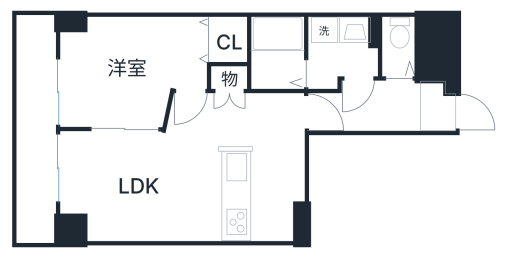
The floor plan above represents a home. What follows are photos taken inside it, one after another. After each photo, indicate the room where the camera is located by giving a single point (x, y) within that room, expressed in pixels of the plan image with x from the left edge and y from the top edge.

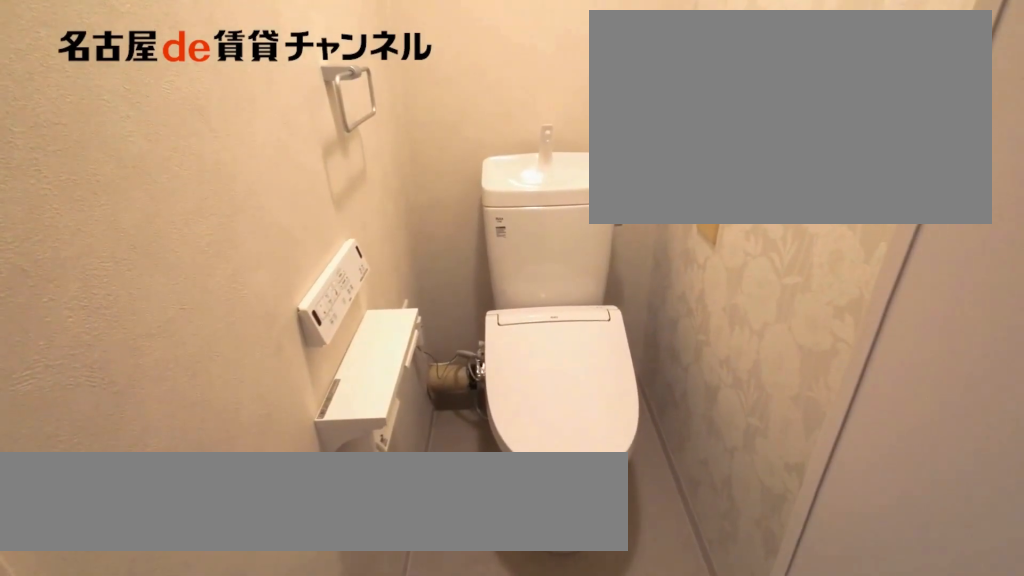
(399, 49)
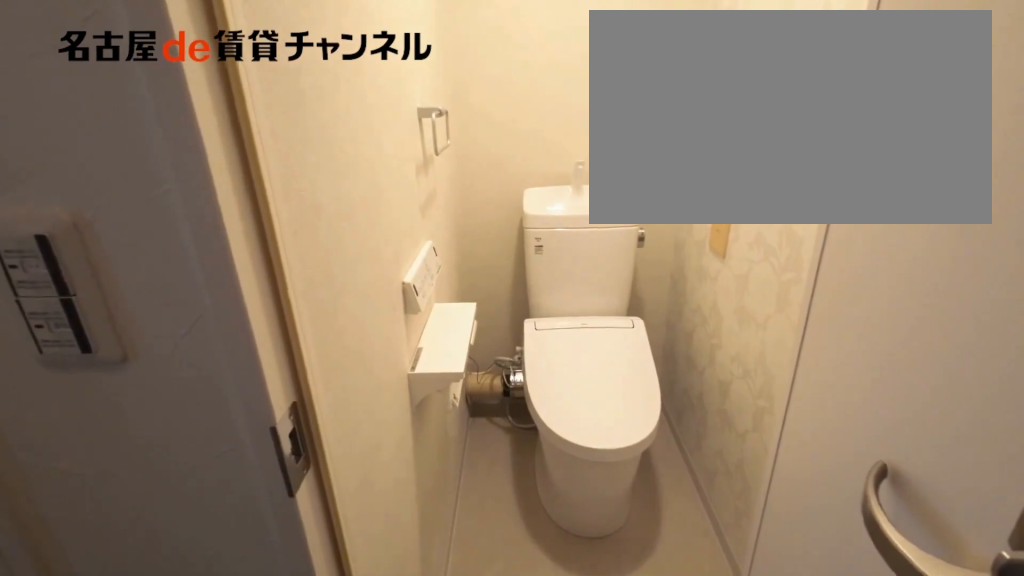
(399, 49)
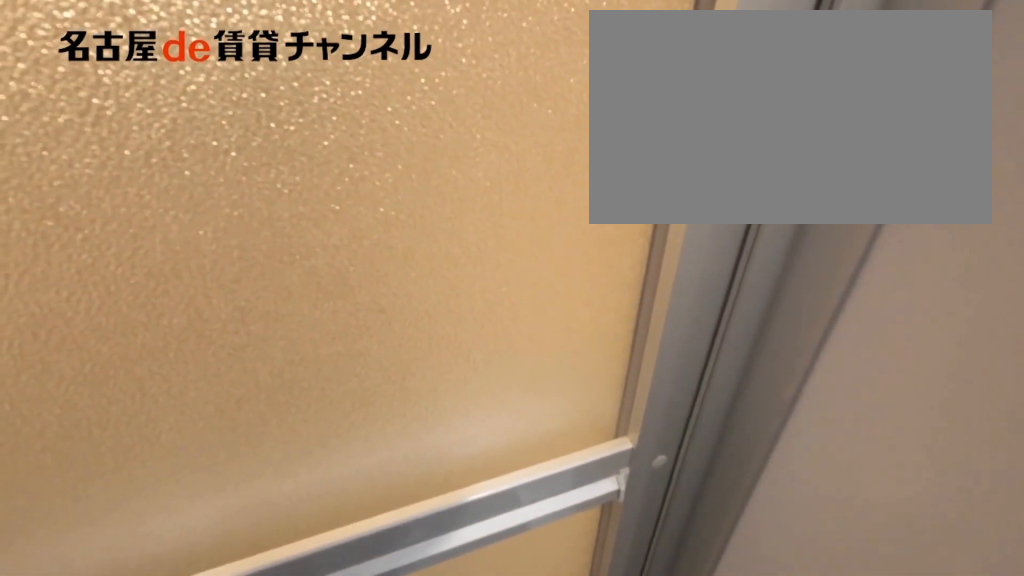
(342, 50)
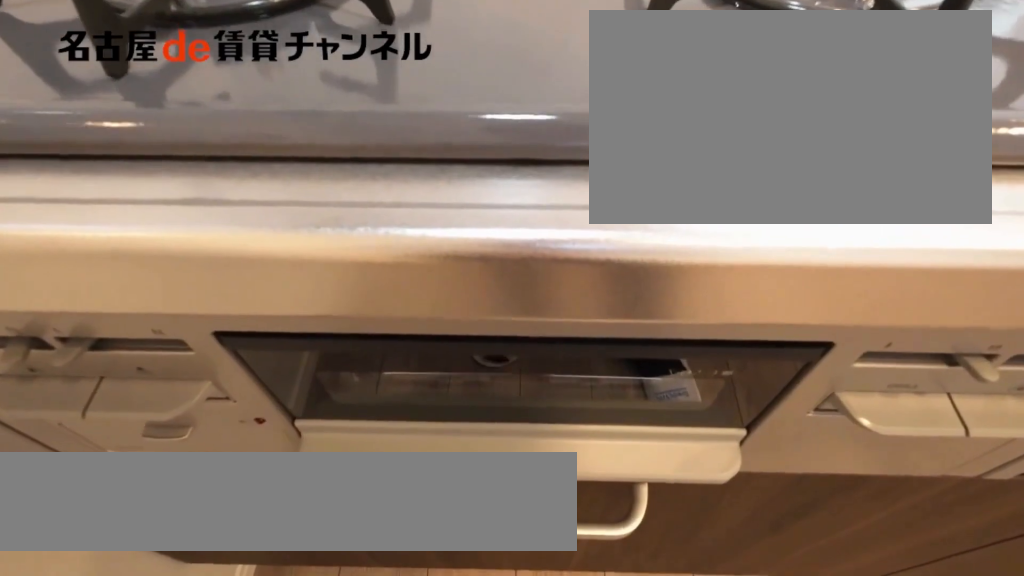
(262, 197)
